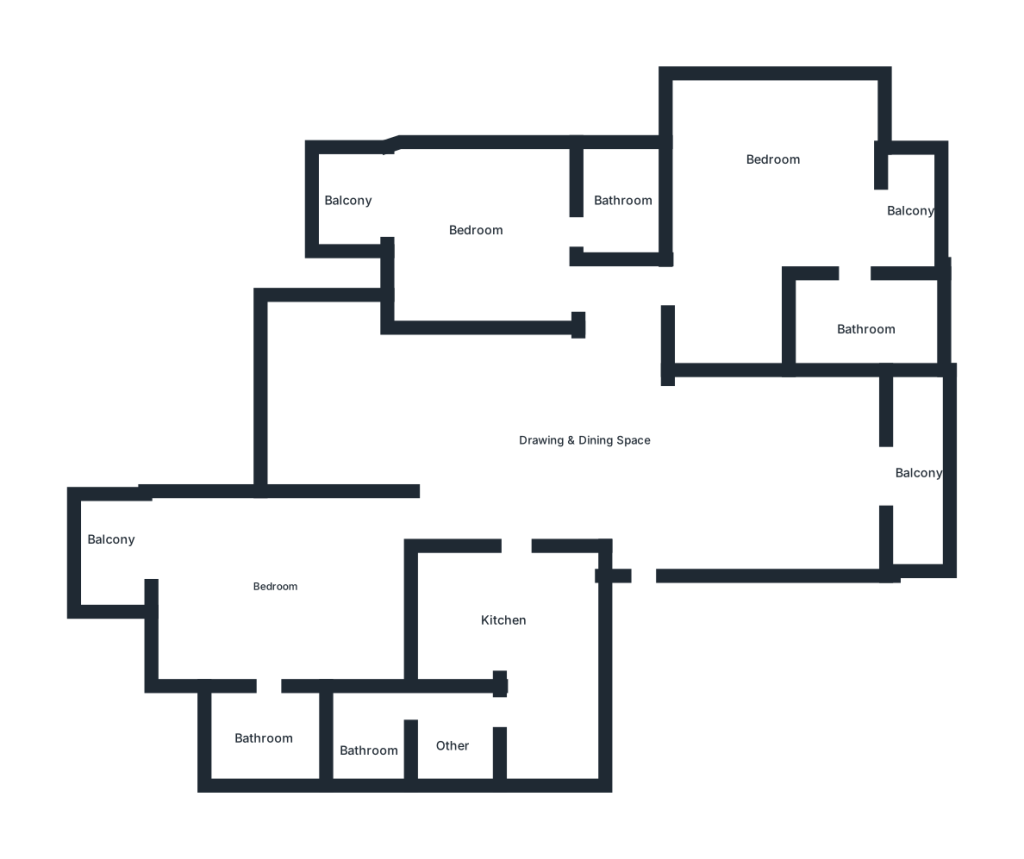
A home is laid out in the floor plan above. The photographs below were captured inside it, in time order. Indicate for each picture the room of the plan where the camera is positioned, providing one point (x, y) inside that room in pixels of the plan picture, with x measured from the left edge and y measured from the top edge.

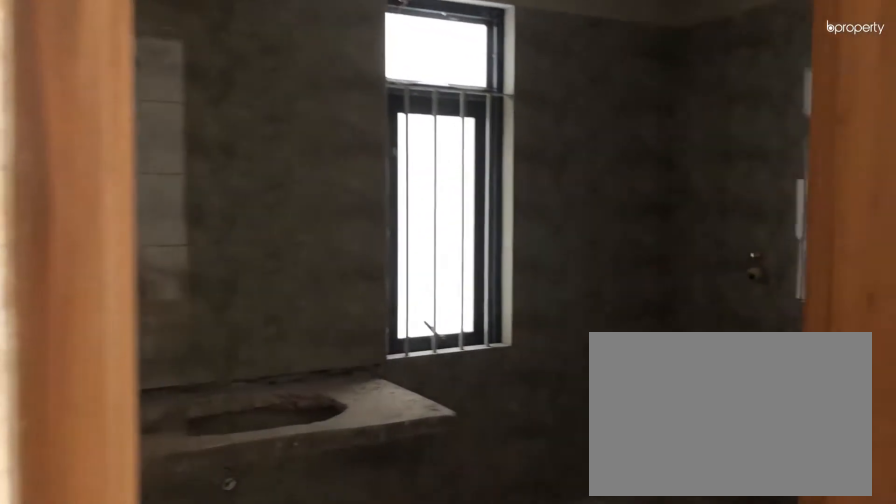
(266, 673)
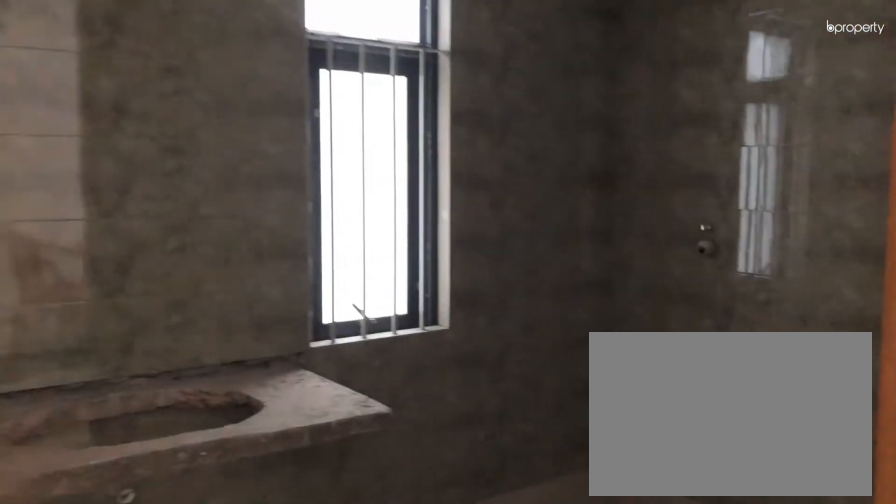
(266, 673)
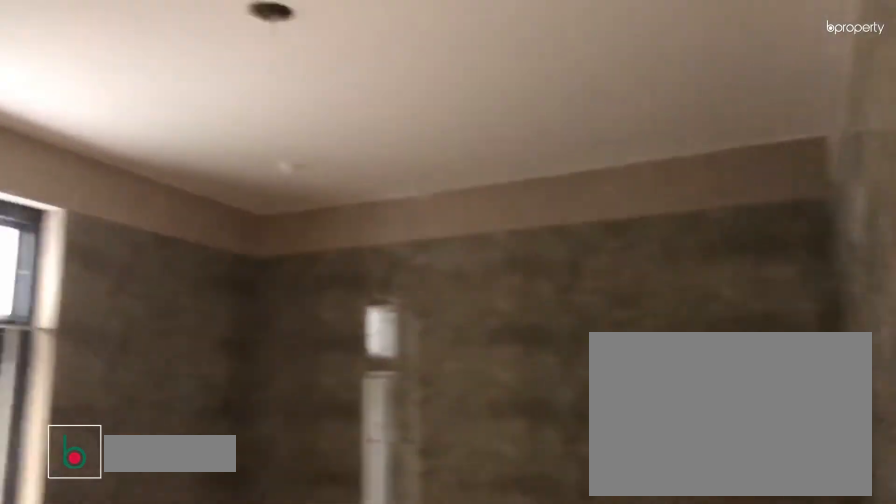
(282, 728)
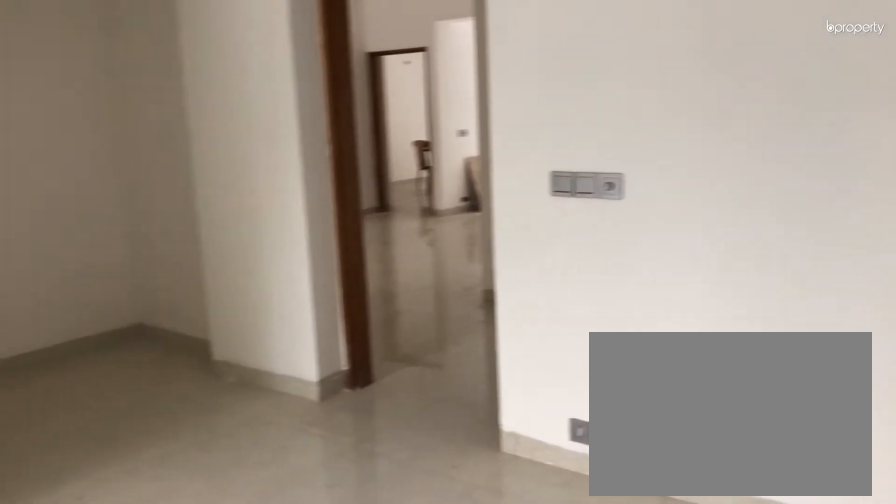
(781, 207)
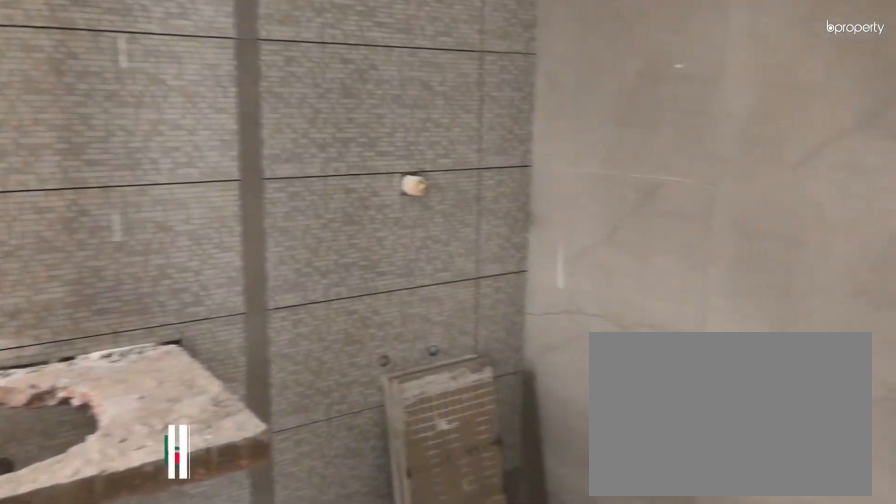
(856, 328)
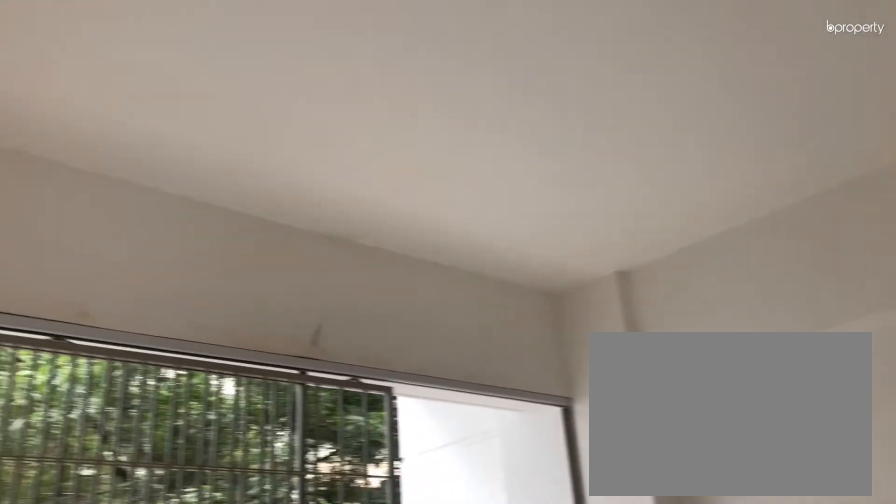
(505, 236)
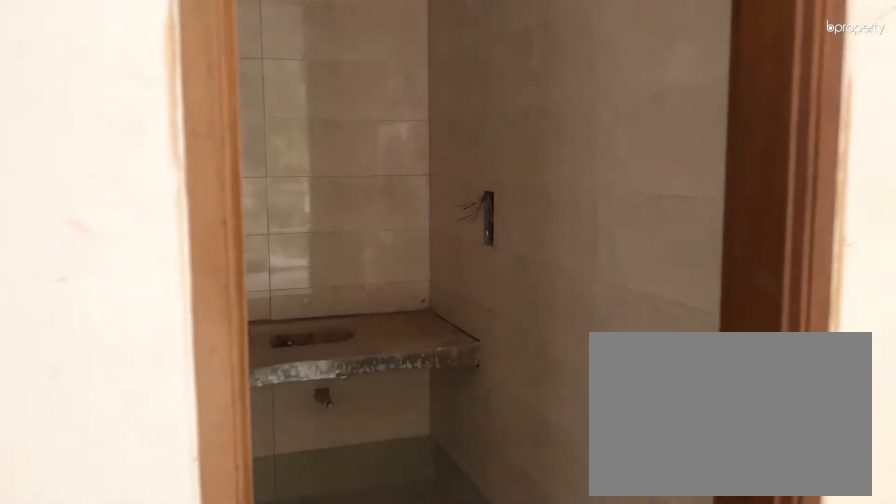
(633, 205)
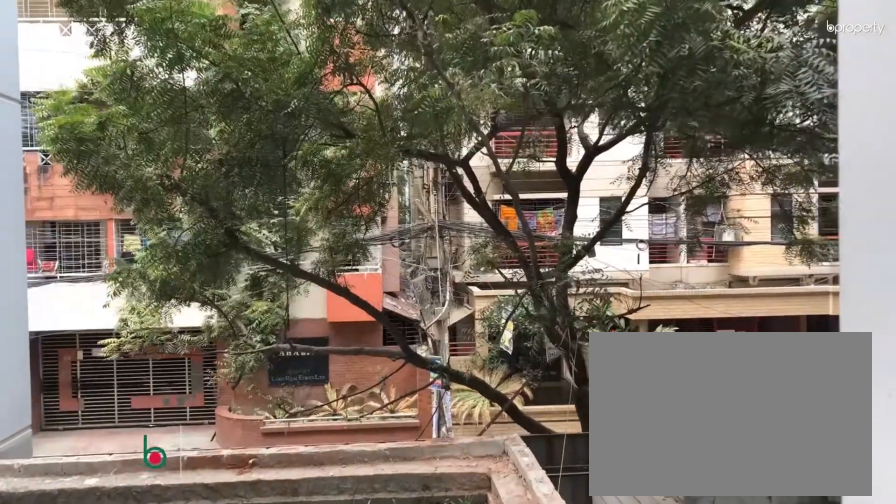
(383, 202)
